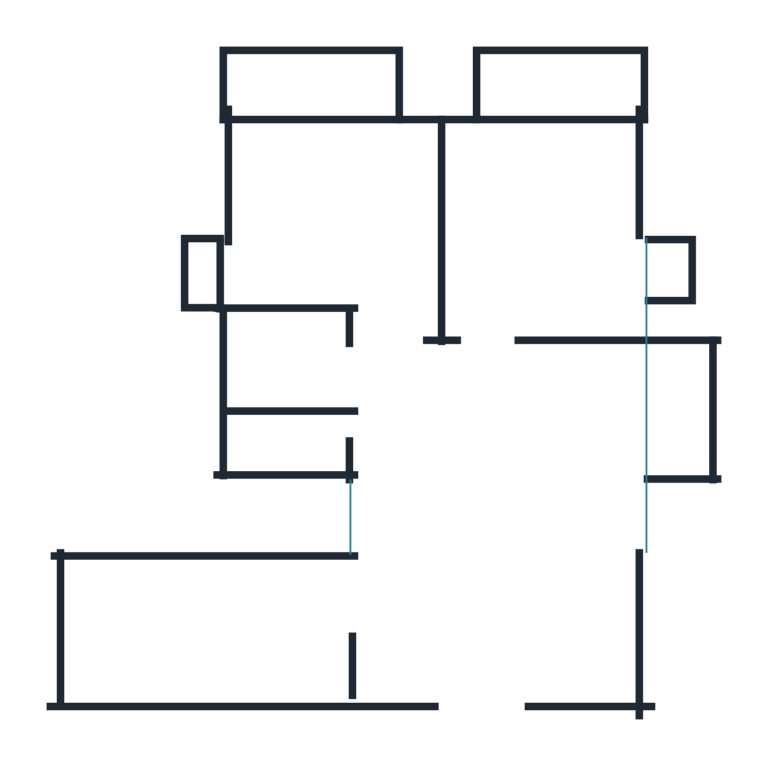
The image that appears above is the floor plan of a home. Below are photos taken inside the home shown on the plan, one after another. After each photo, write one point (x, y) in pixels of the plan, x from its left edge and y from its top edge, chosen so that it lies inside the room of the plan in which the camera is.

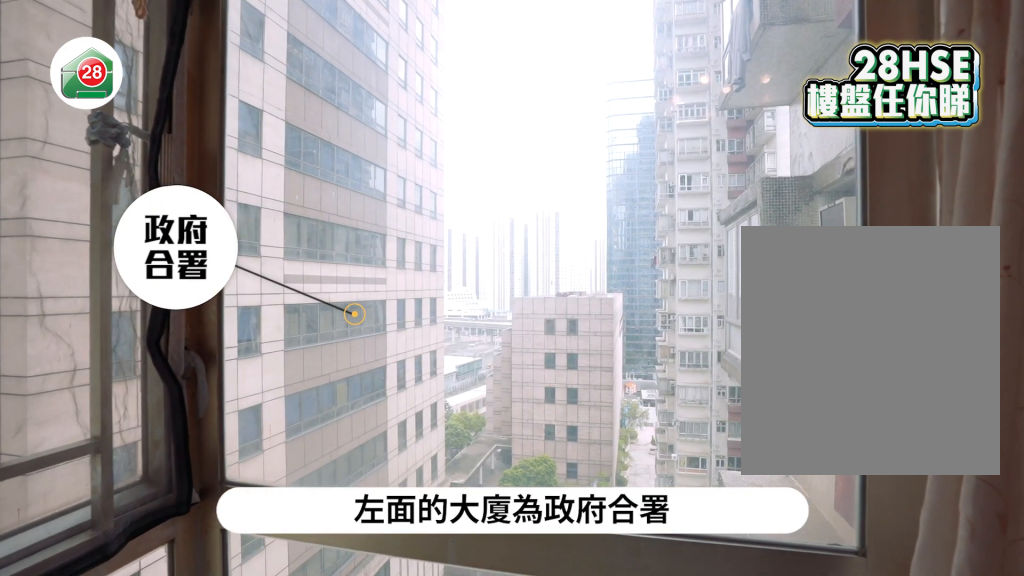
(499, 539)
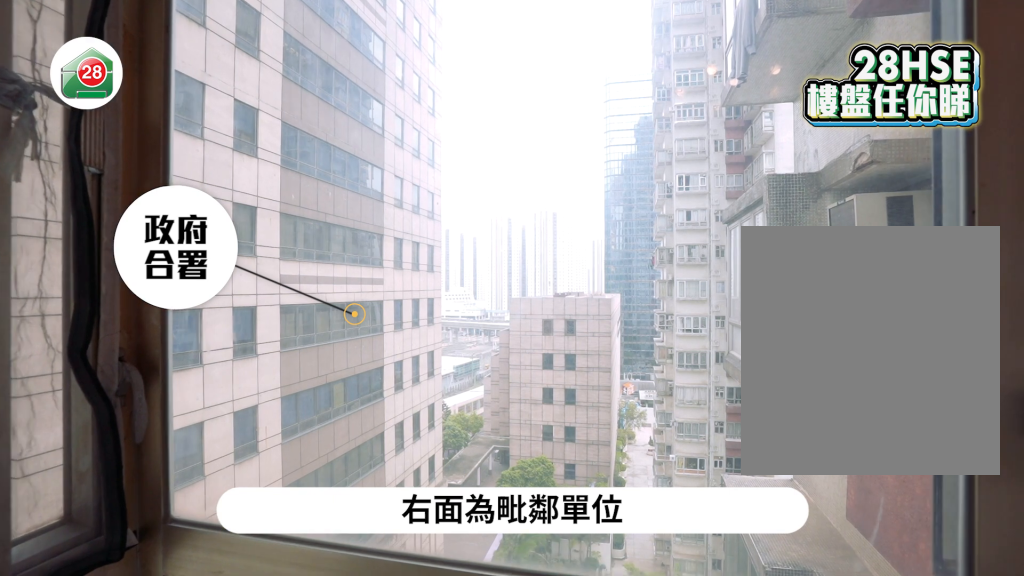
(499, 537)
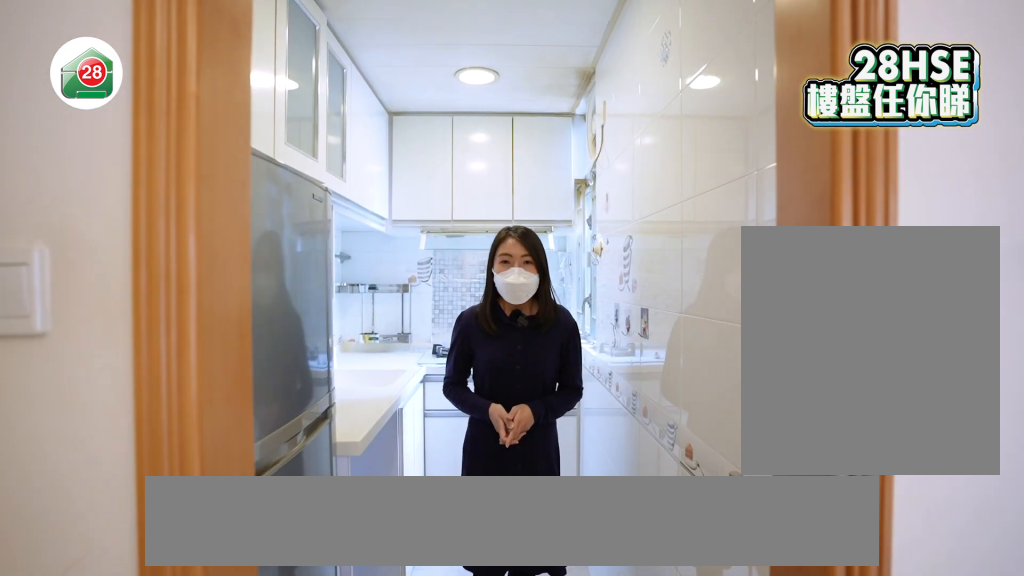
(244, 604)
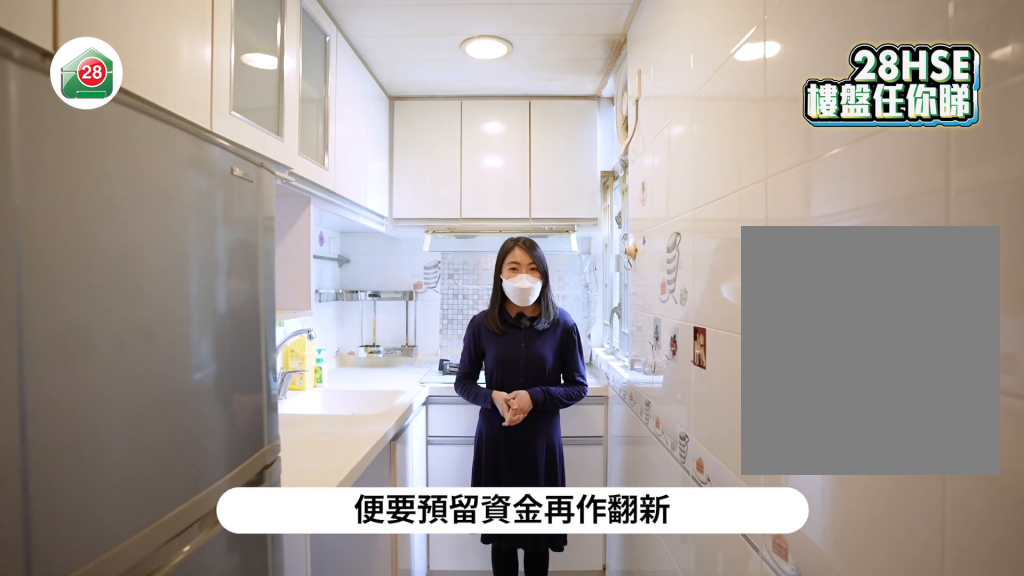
(243, 617)
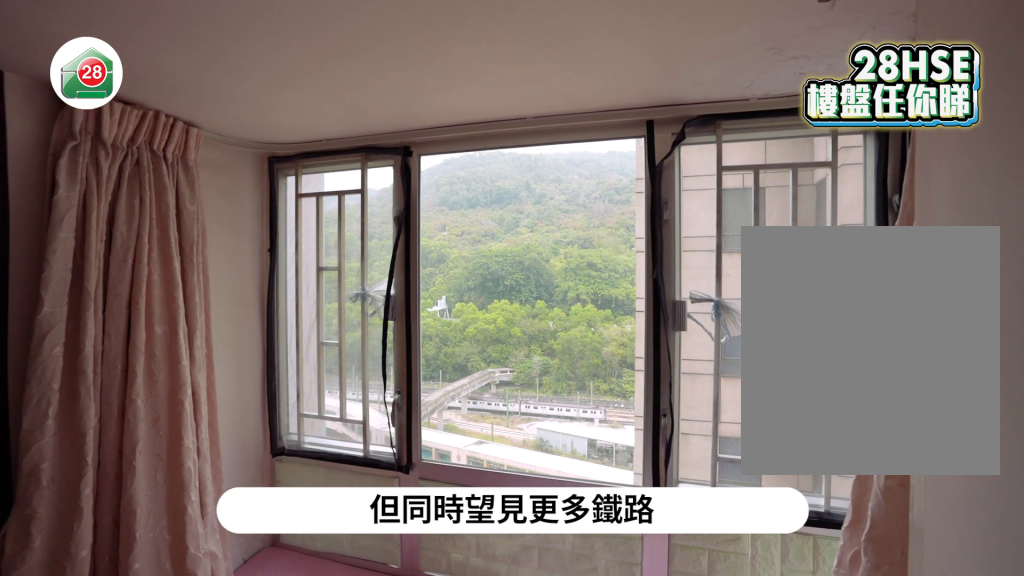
(544, 230)
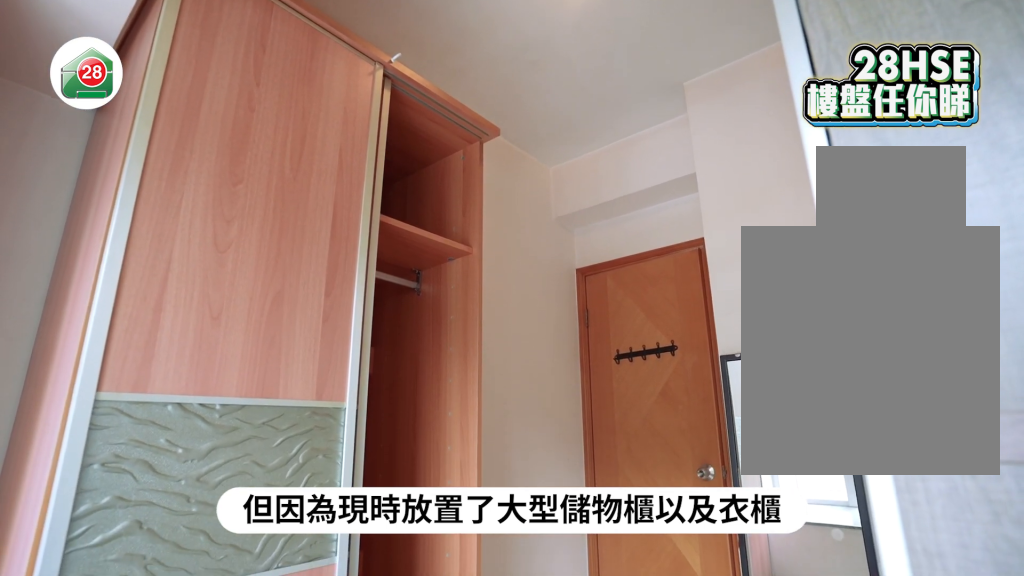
(336, 230)
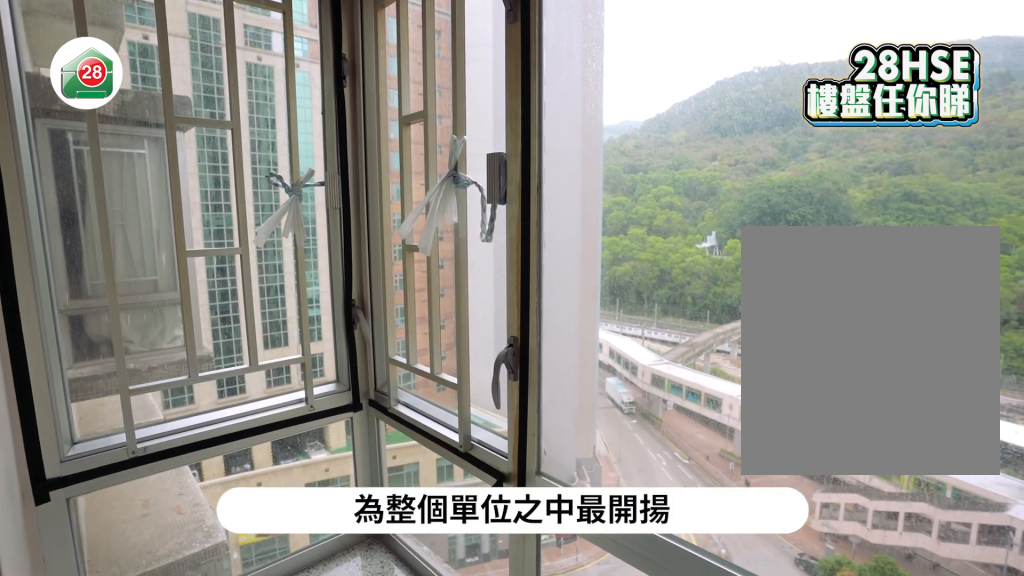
(336, 230)
